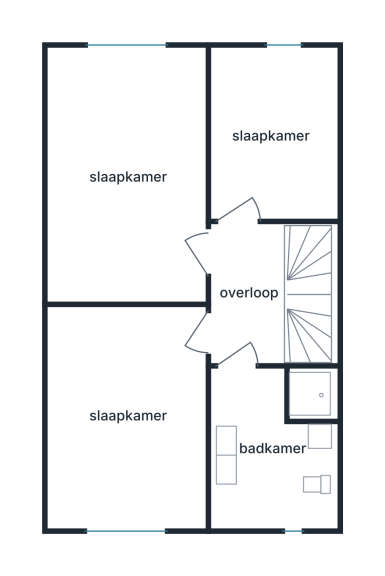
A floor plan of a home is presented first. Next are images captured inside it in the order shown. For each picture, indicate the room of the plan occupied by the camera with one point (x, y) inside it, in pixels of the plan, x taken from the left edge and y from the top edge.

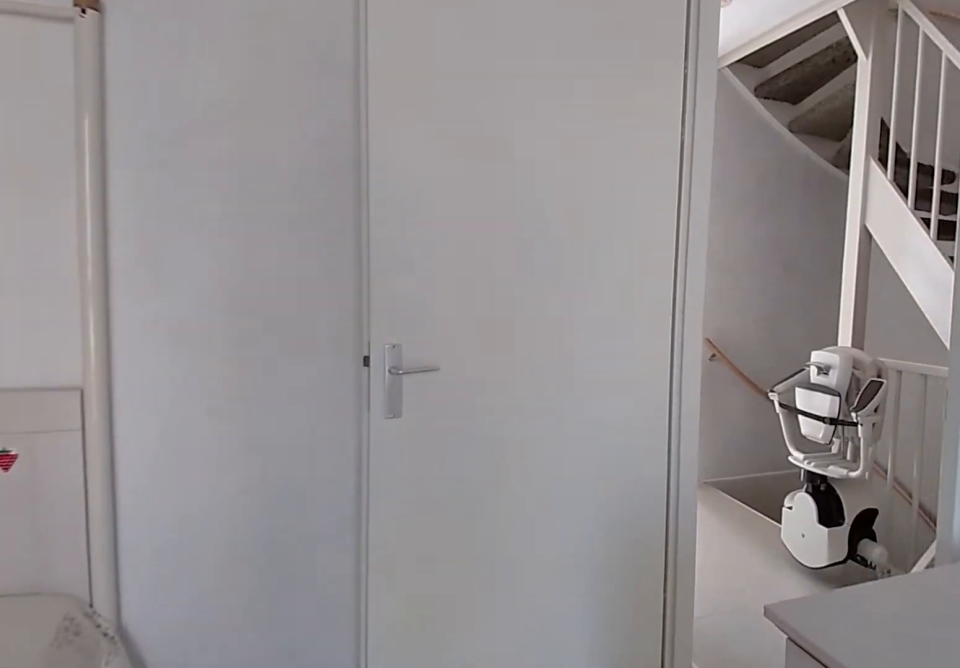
(128, 443)
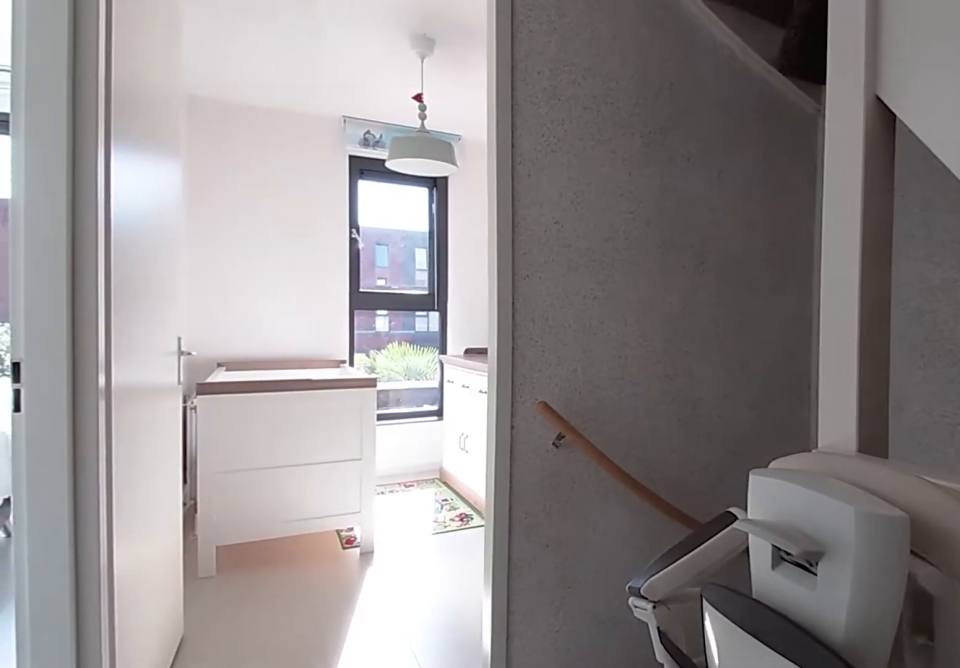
(272, 292)
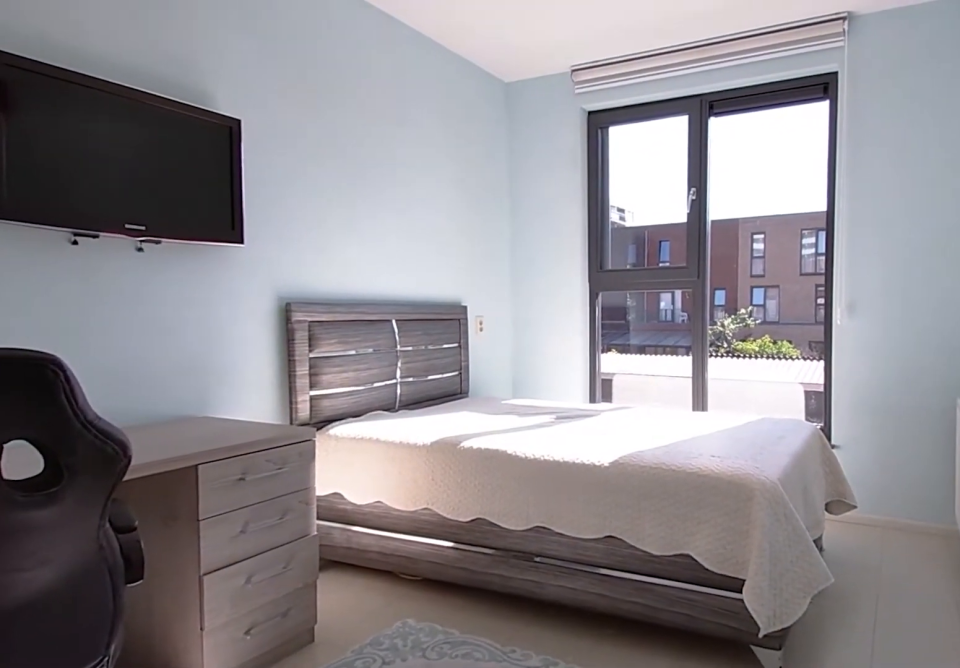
(55, 177)
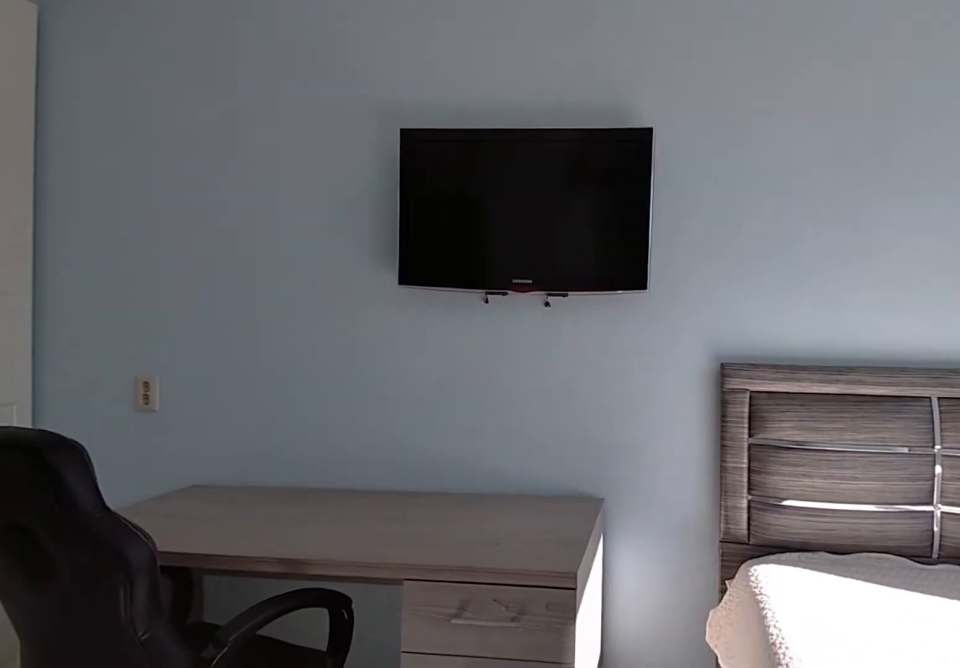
(55, 178)
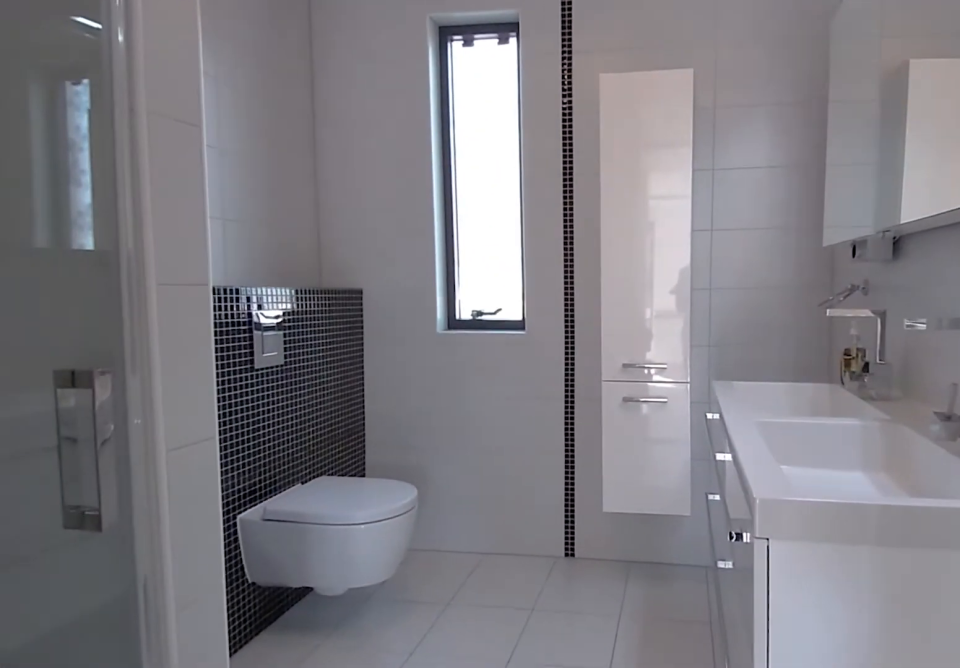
(271, 446)
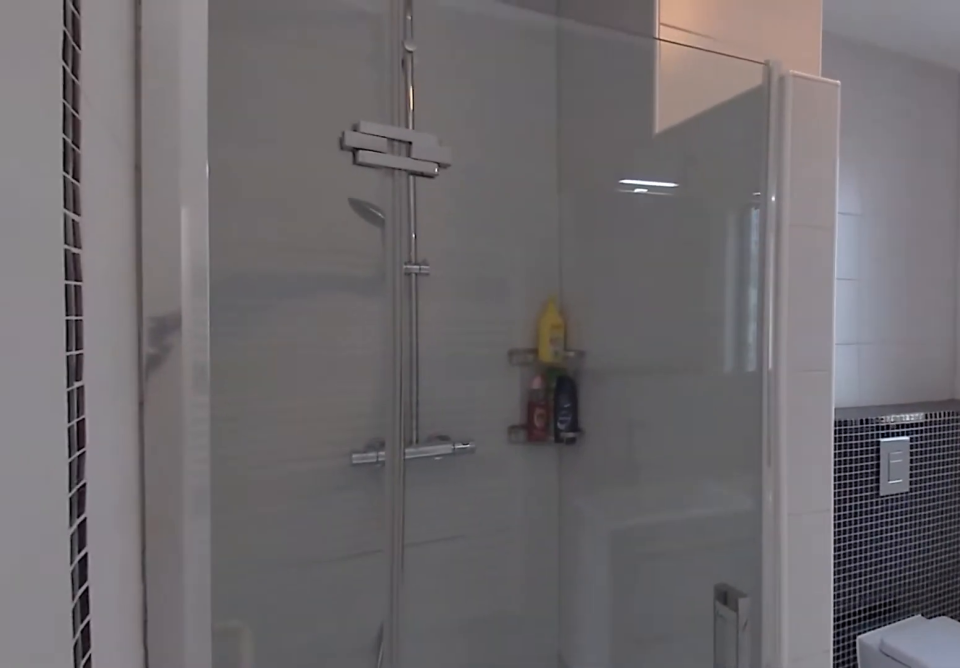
(271, 446)
